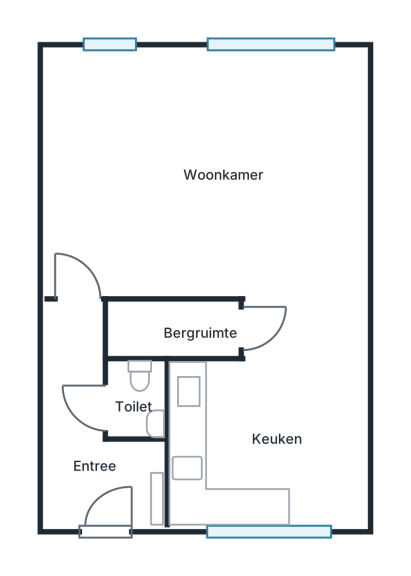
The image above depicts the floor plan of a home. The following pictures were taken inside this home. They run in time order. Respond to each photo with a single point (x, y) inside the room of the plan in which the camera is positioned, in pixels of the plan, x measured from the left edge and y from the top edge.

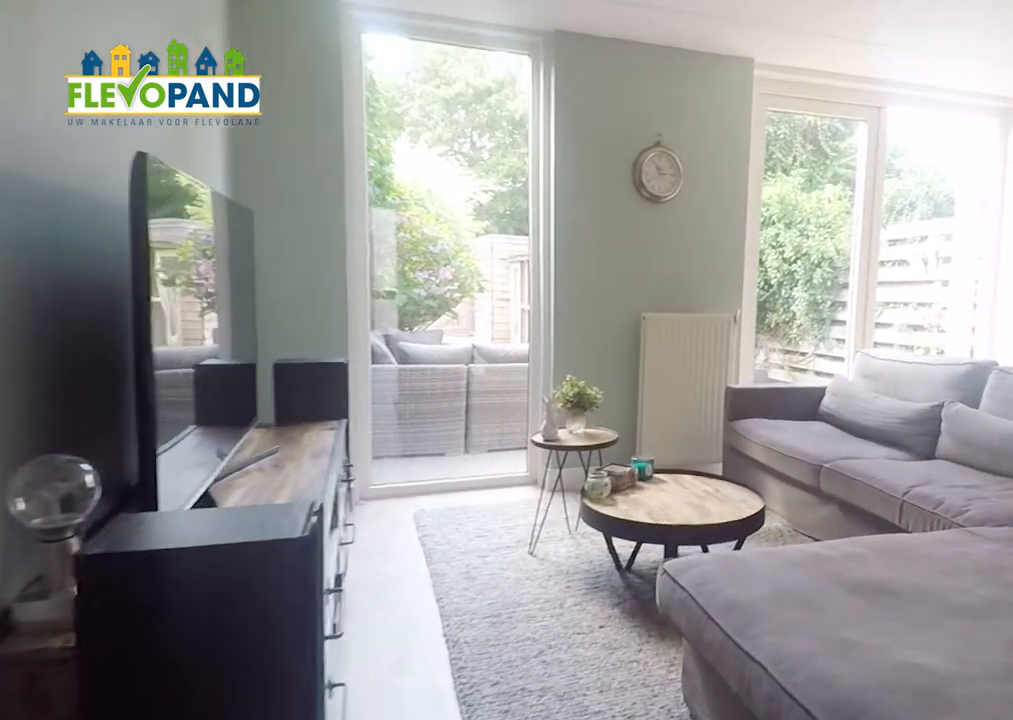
(205, 175)
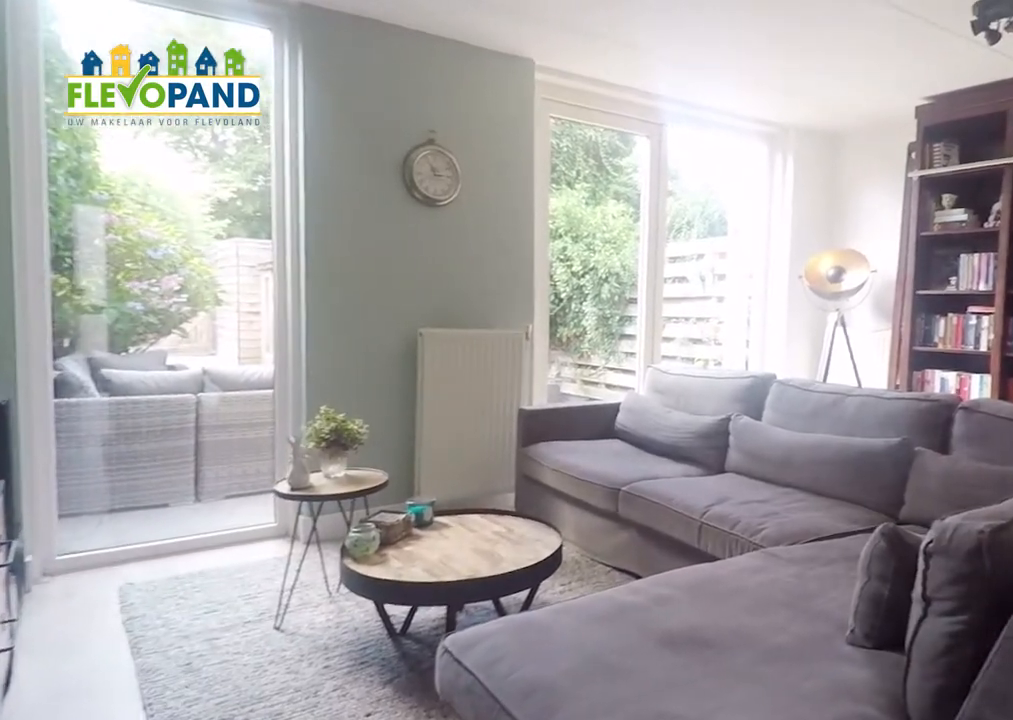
(205, 175)
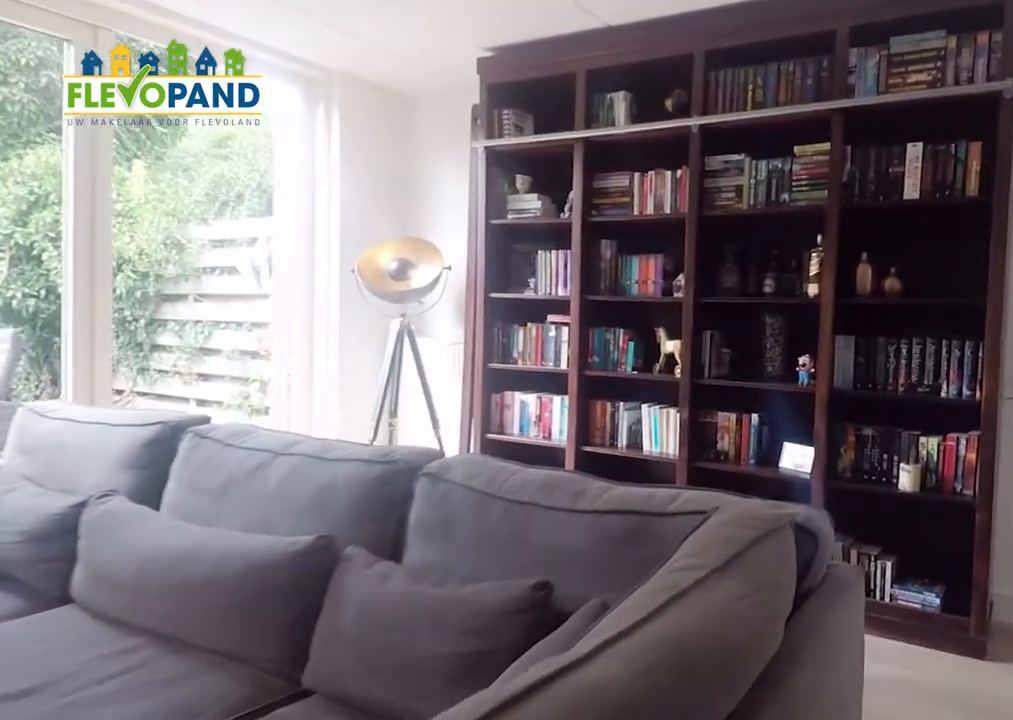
(205, 175)
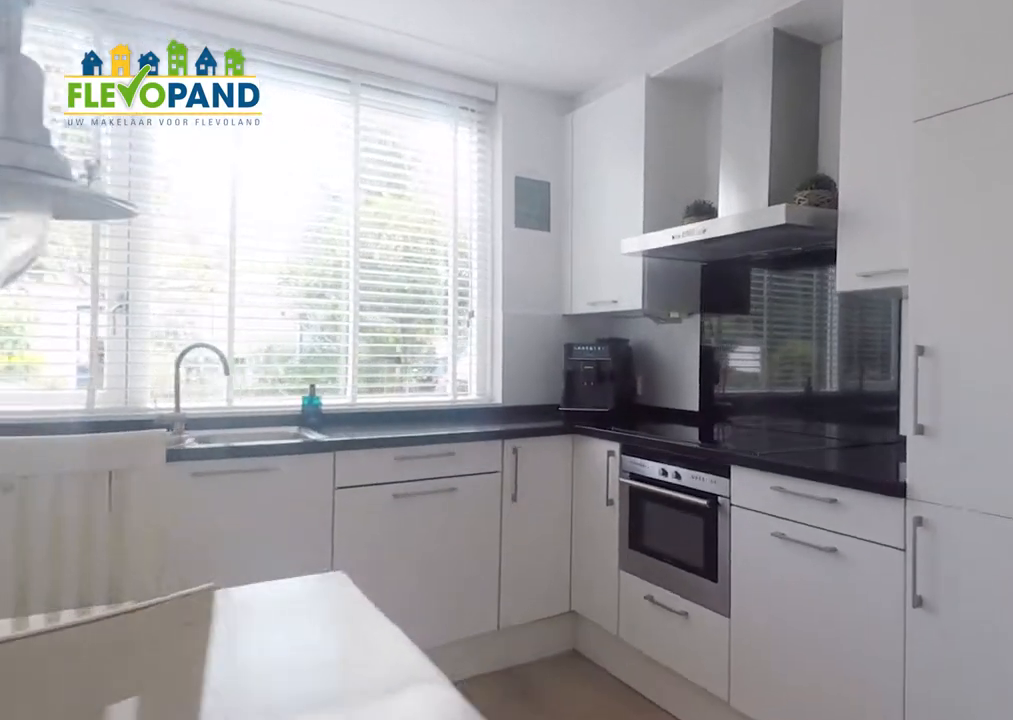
(272, 421)
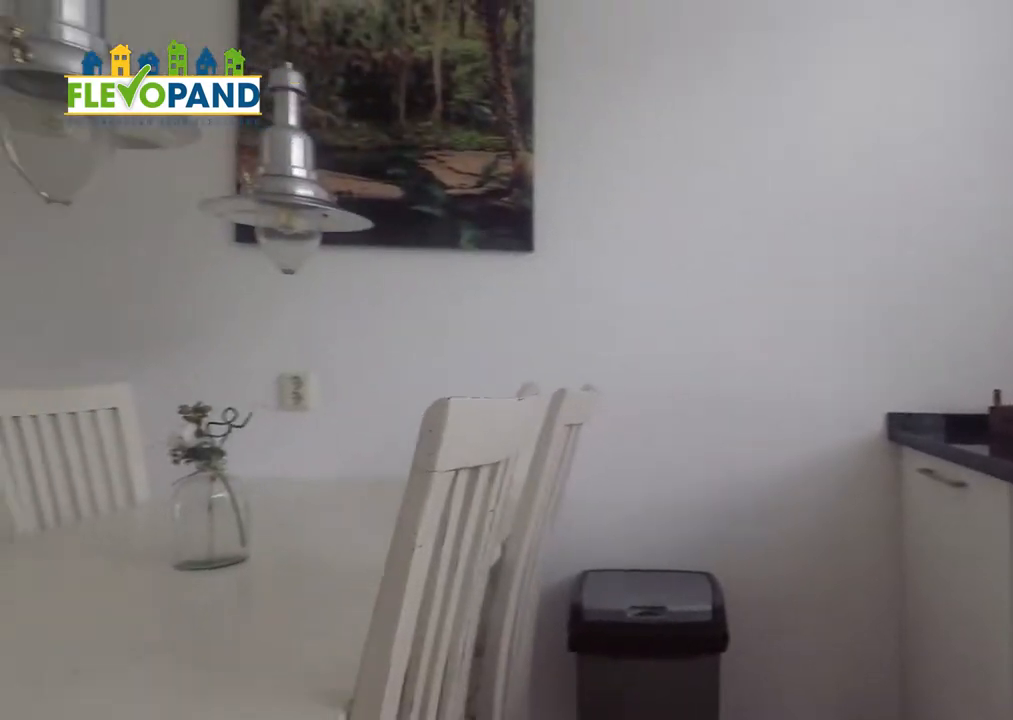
(272, 421)
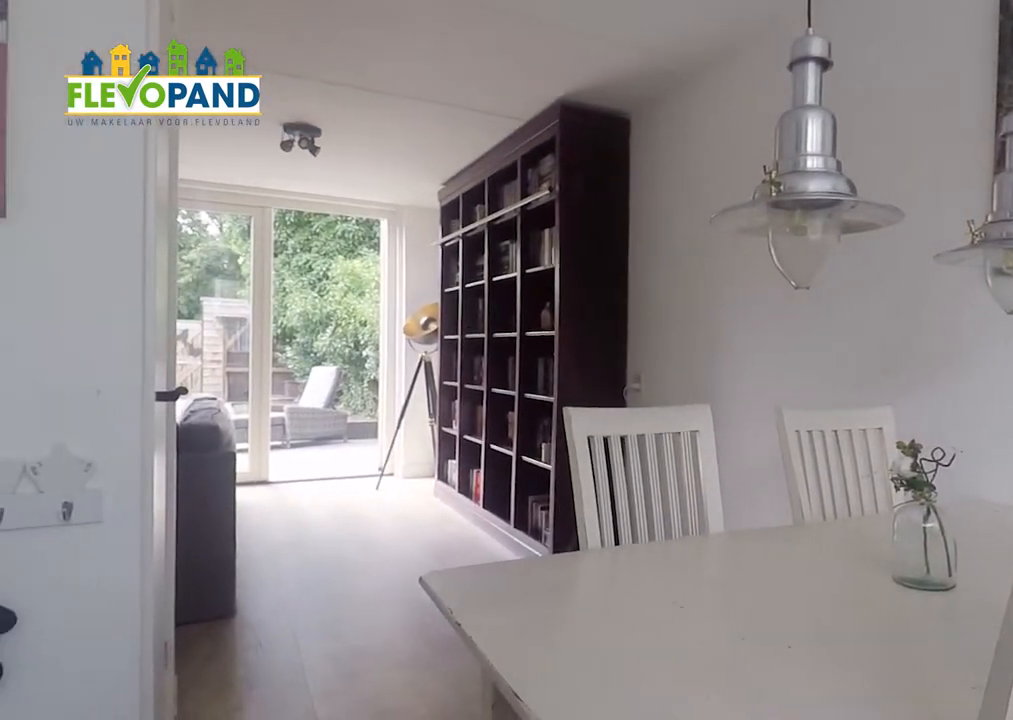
(272, 421)
